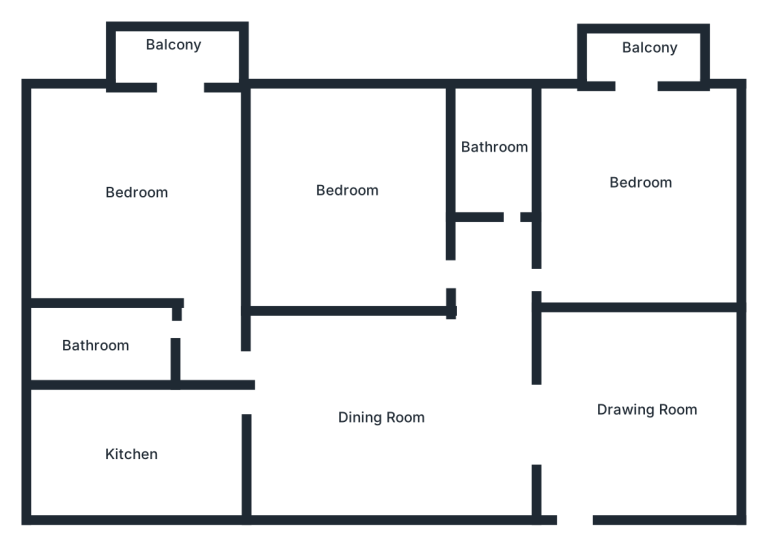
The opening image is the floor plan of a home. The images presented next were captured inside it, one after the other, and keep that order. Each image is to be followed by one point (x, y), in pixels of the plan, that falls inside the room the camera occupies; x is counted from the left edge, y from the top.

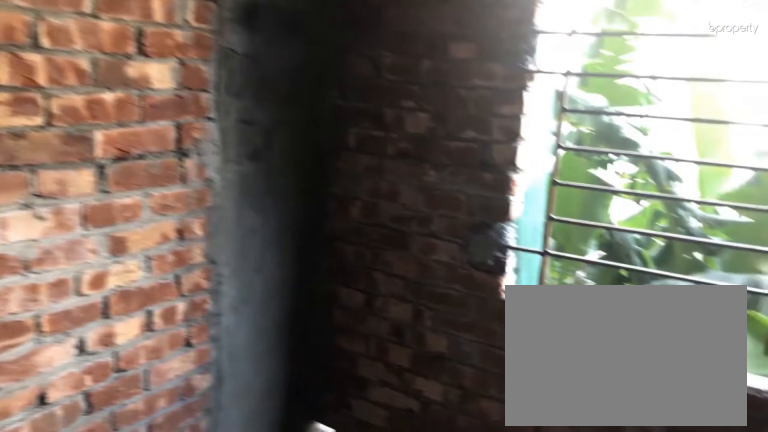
(640, 409)
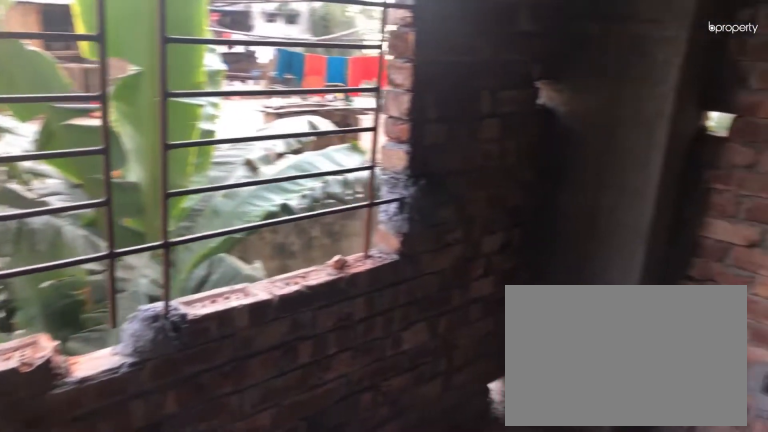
(640, 409)
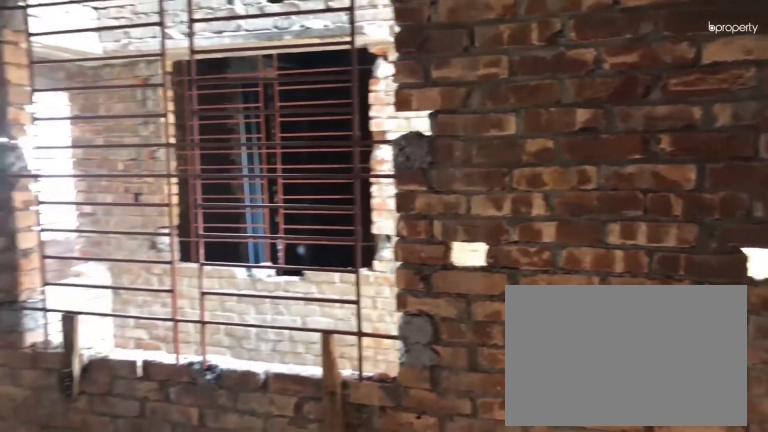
(373, 421)
